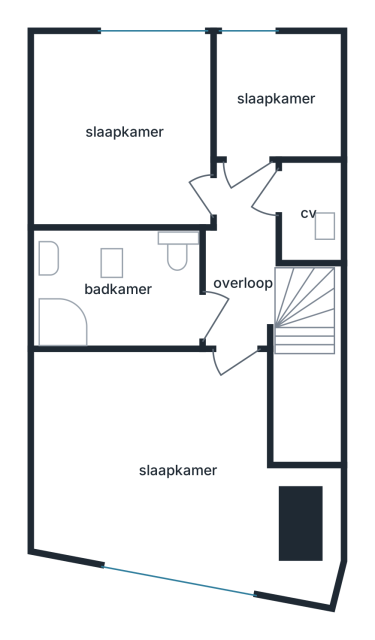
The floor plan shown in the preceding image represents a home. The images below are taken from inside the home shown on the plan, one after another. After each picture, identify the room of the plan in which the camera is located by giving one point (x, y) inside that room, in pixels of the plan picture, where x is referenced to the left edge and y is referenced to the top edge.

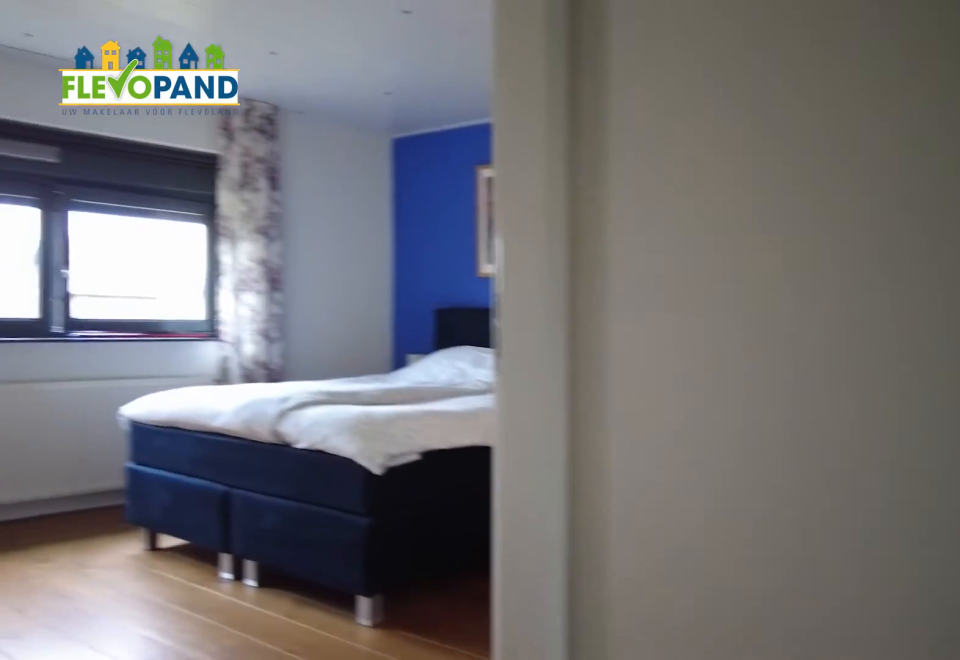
(242, 256)
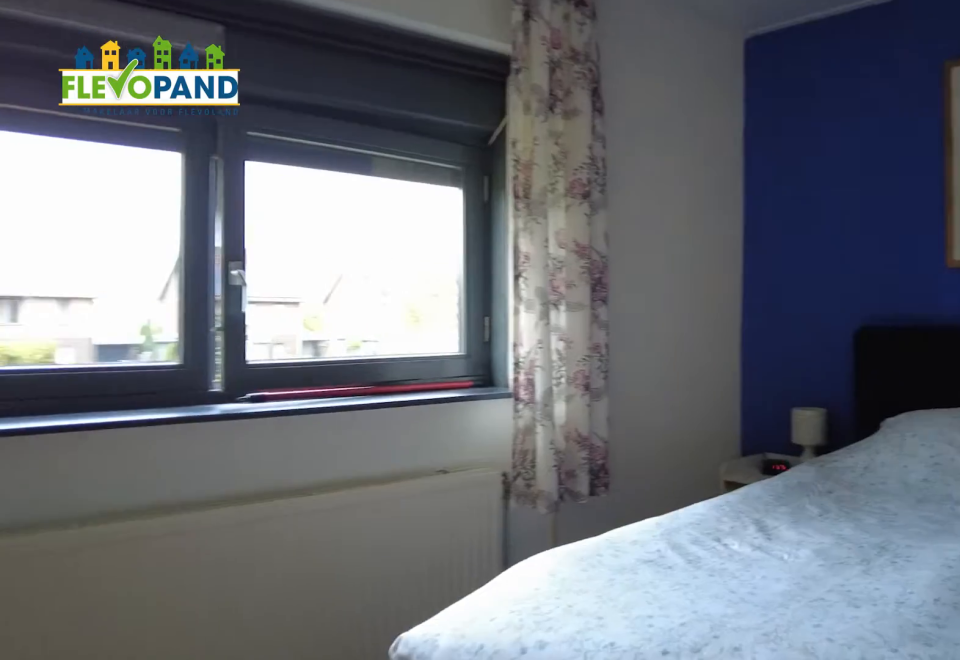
(172, 494)
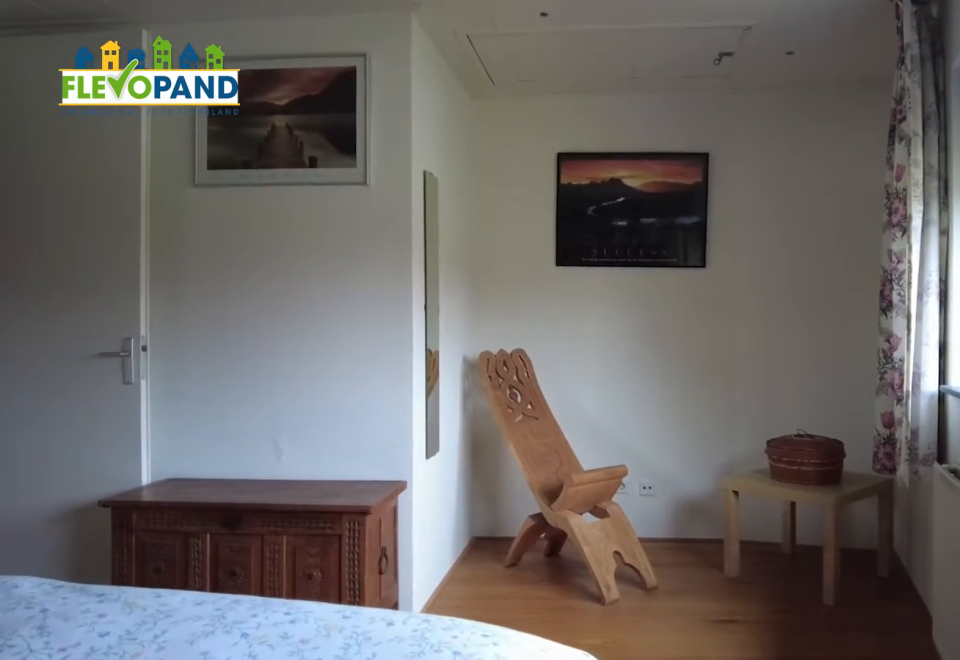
(172, 494)
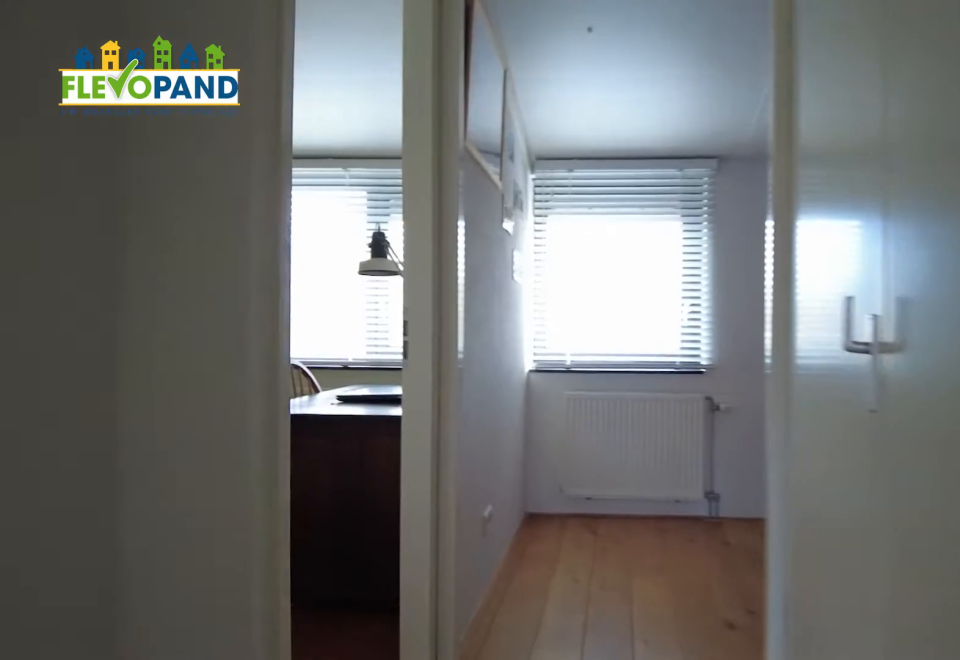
(241, 257)
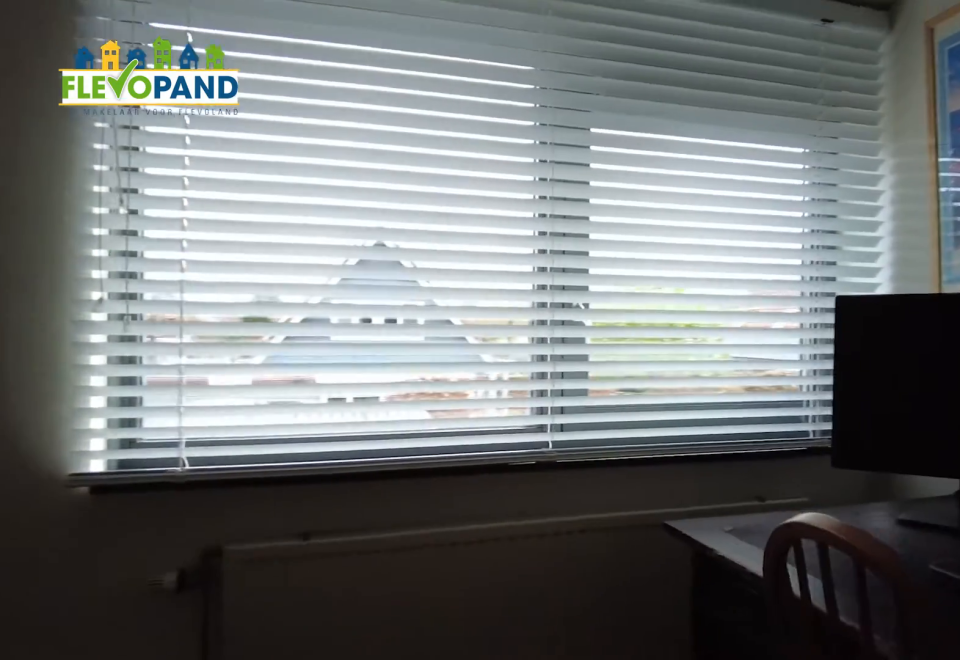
(55, 132)
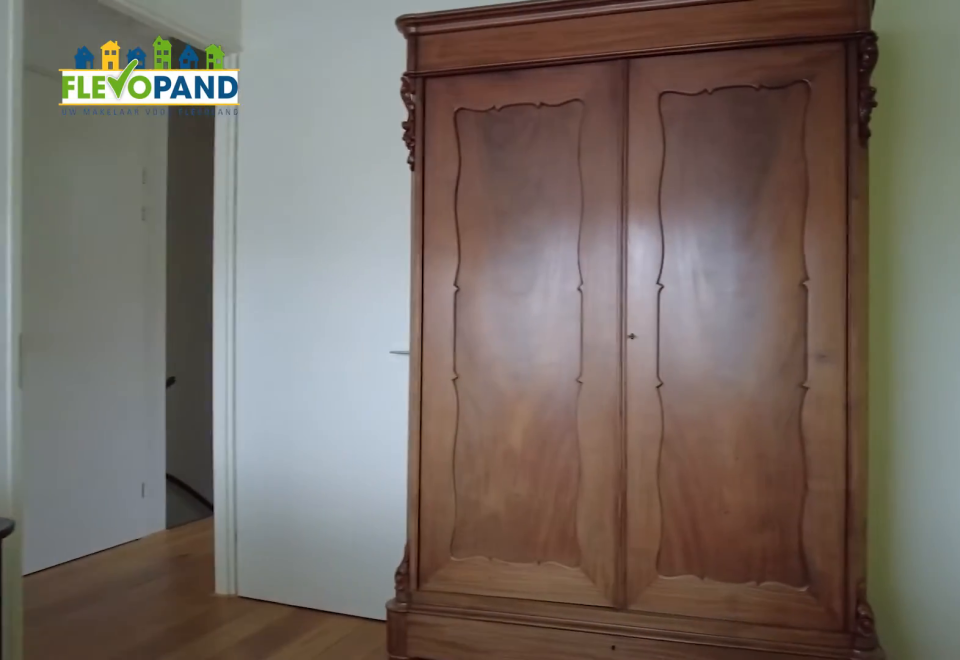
(55, 132)
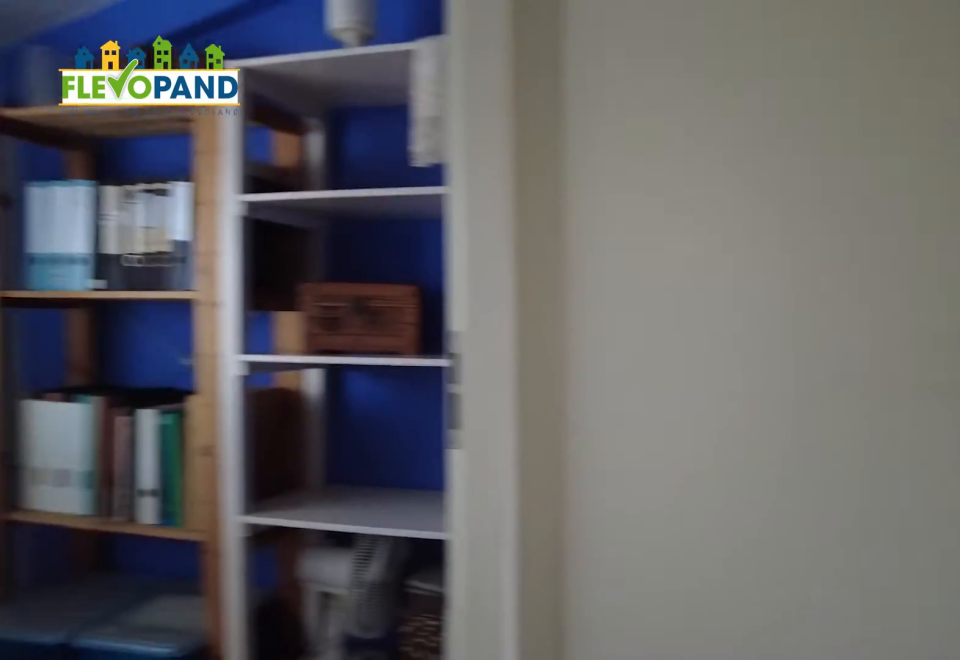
(241, 255)
